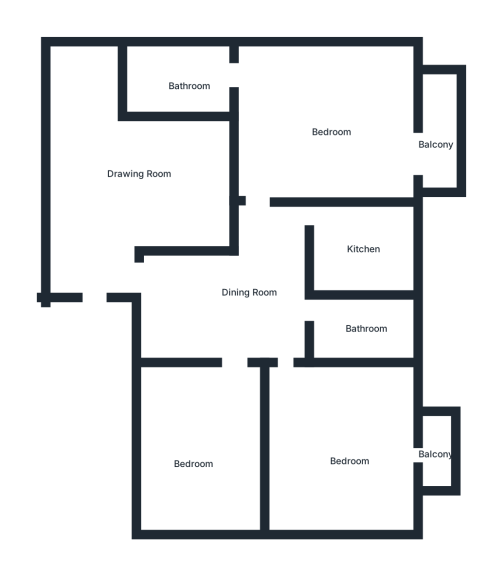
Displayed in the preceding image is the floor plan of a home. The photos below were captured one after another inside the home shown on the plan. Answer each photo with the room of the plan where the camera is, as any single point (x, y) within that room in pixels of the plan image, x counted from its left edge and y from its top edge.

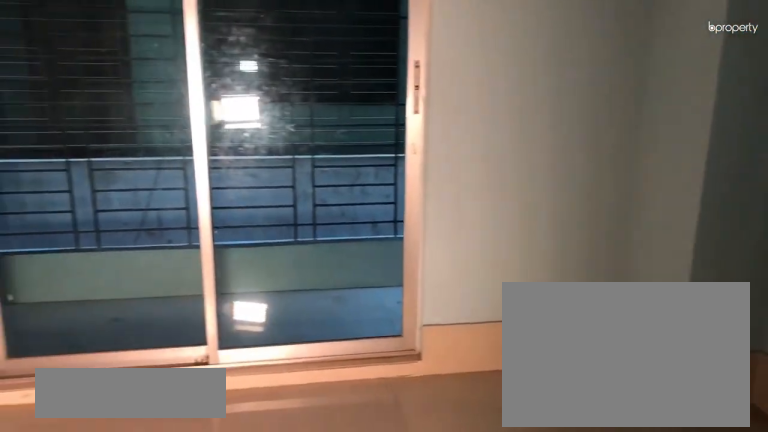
(341, 453)
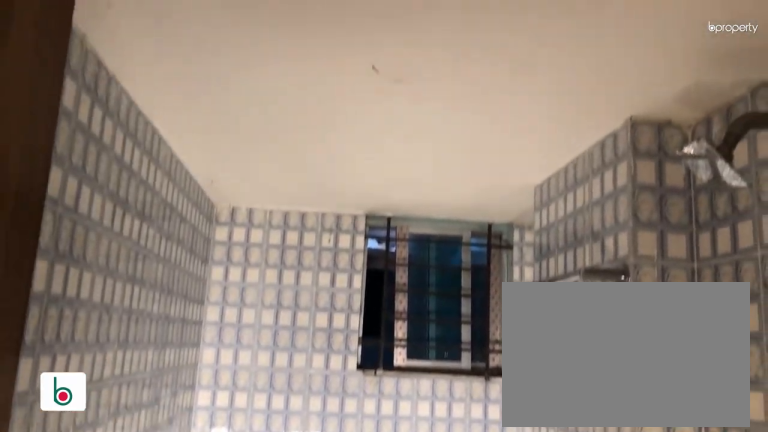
(367, 330)
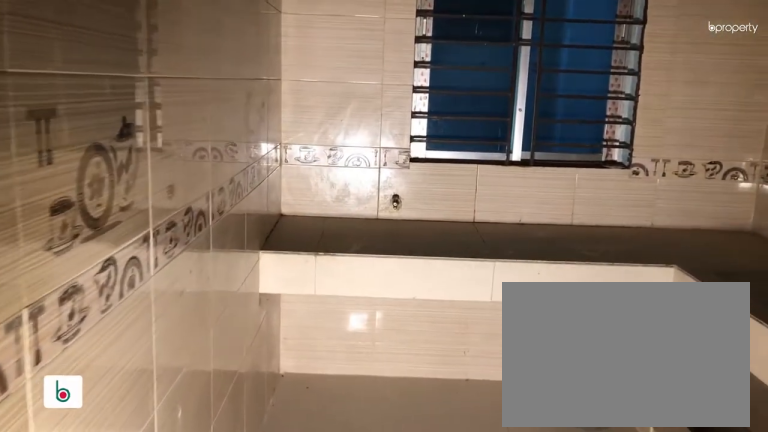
(368, 245)
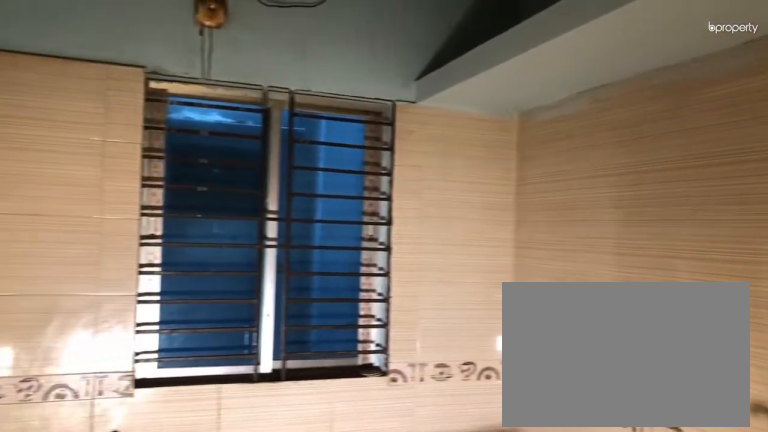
(368, 245)
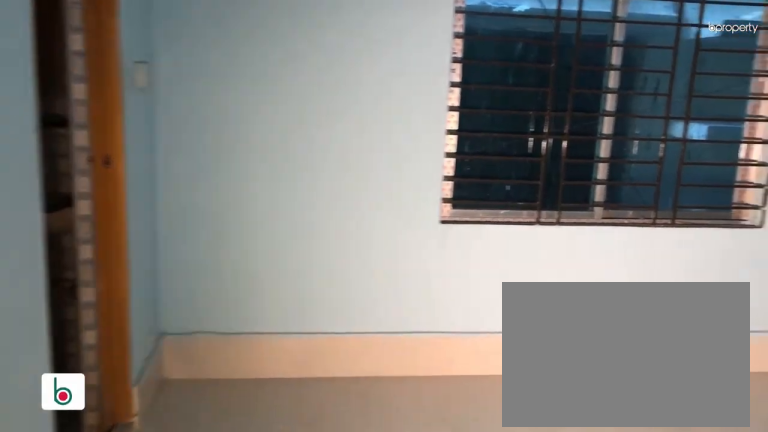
(267, 172)
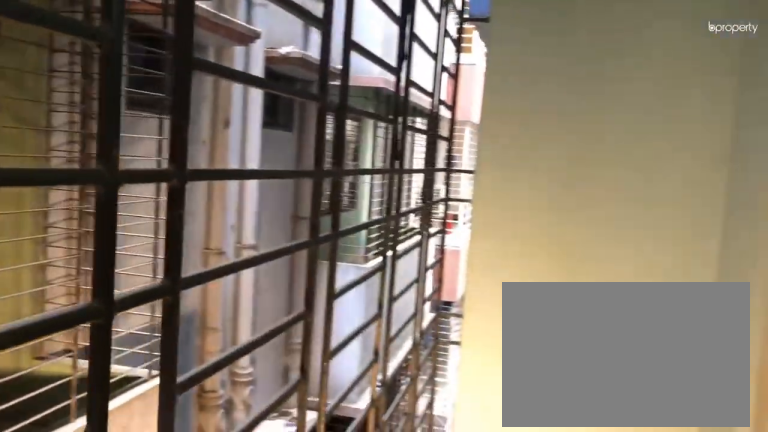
(445, 115)
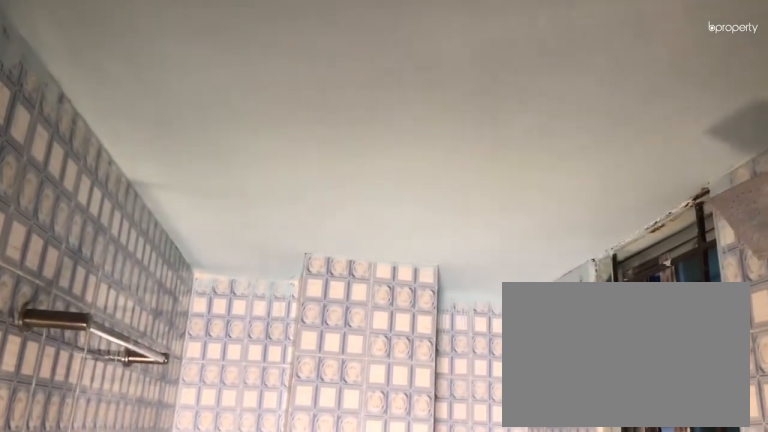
(182, 86)
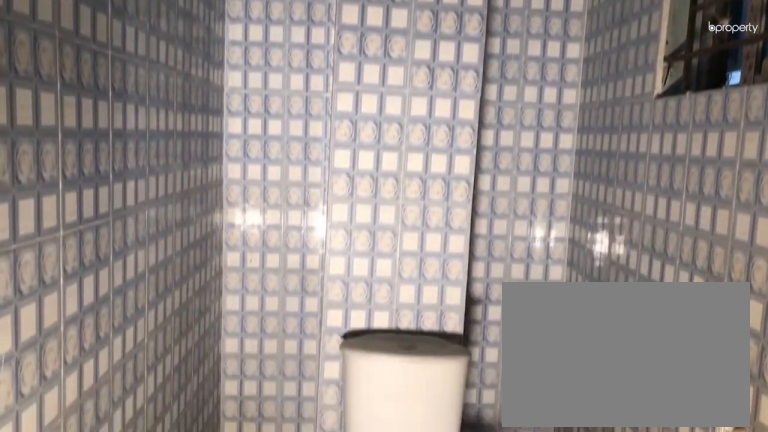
(182, 86)
